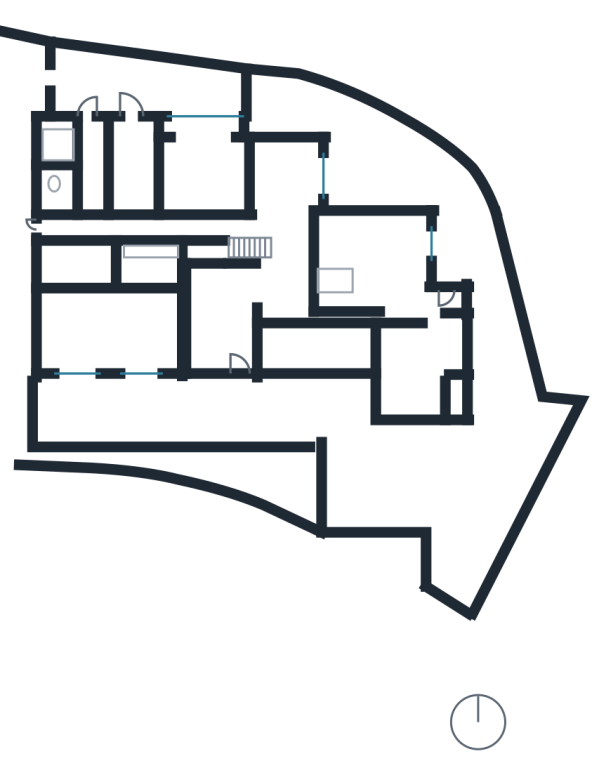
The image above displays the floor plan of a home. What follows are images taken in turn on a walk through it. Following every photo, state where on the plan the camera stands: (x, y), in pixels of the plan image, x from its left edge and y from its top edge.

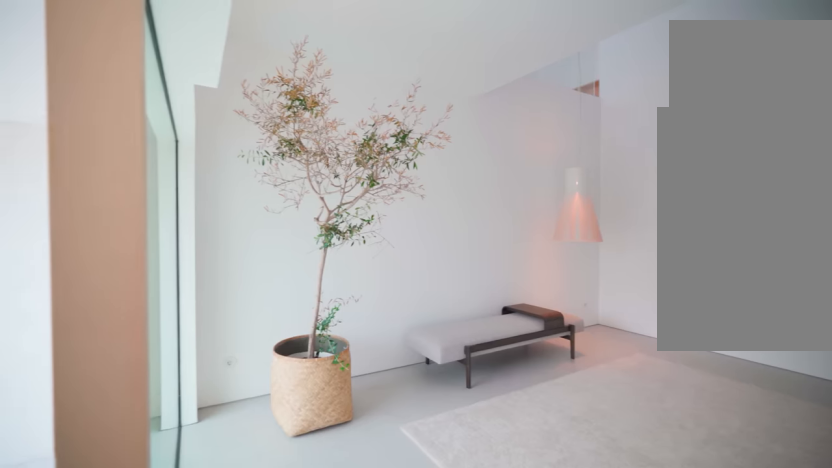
(239, 361)
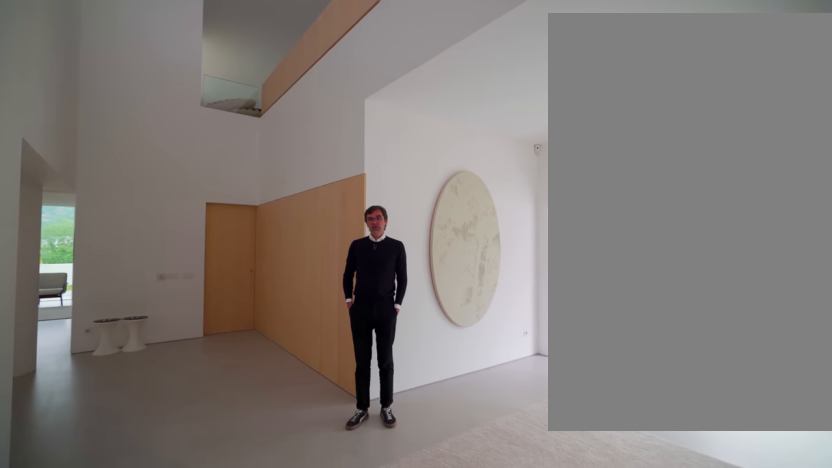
(202, 303)
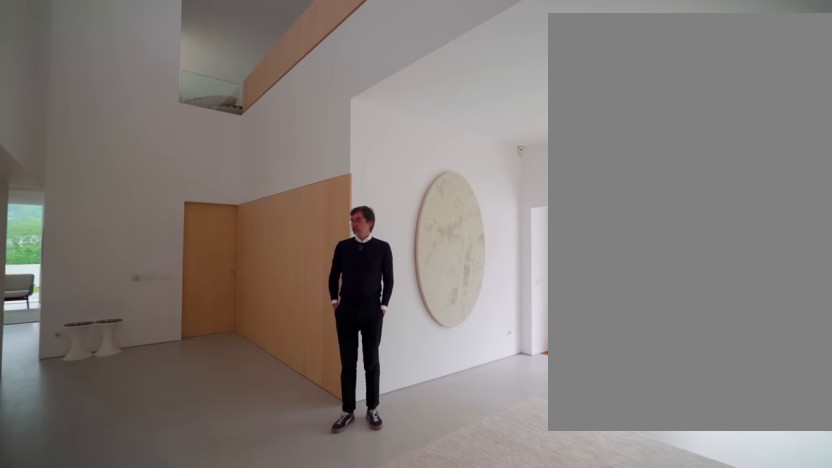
(202, 303)
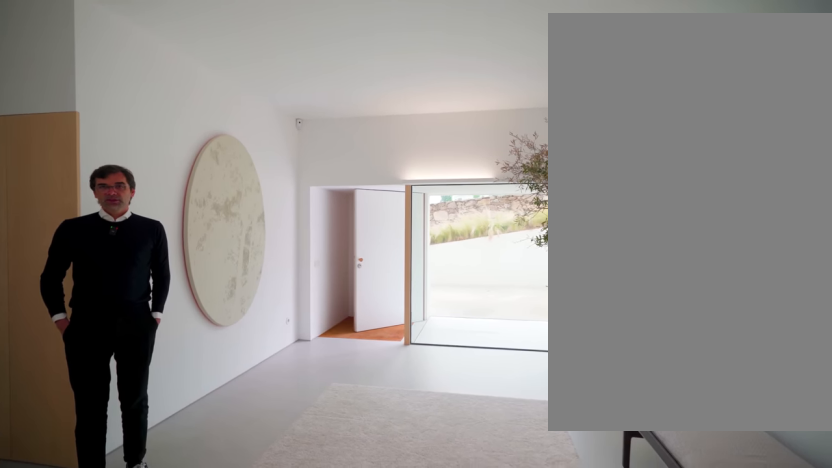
(203, 284)
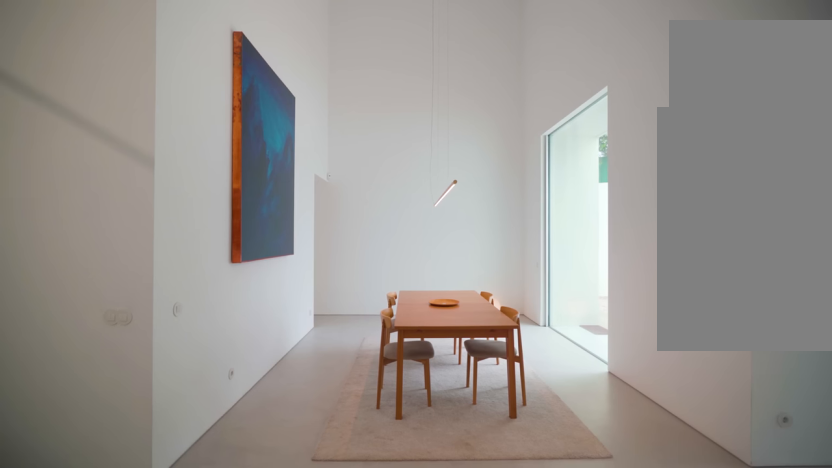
(287, 251)
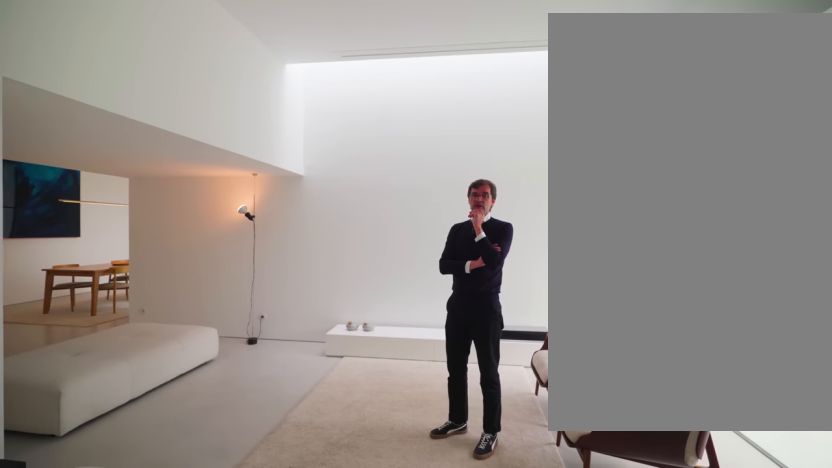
(412, 277)
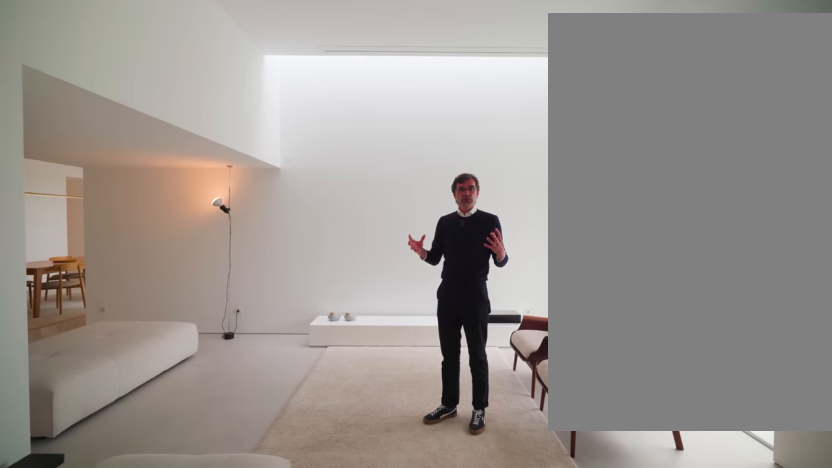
(395, 272)
